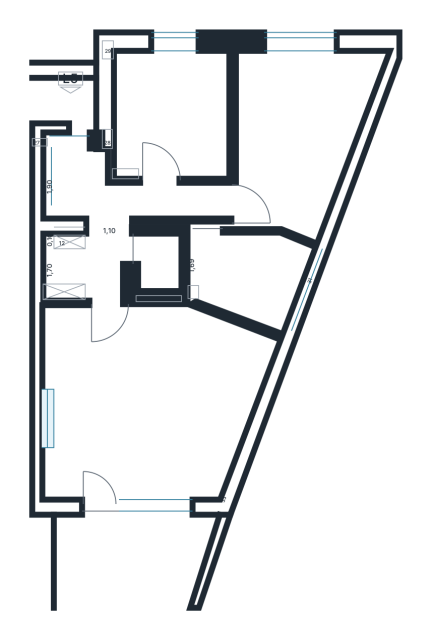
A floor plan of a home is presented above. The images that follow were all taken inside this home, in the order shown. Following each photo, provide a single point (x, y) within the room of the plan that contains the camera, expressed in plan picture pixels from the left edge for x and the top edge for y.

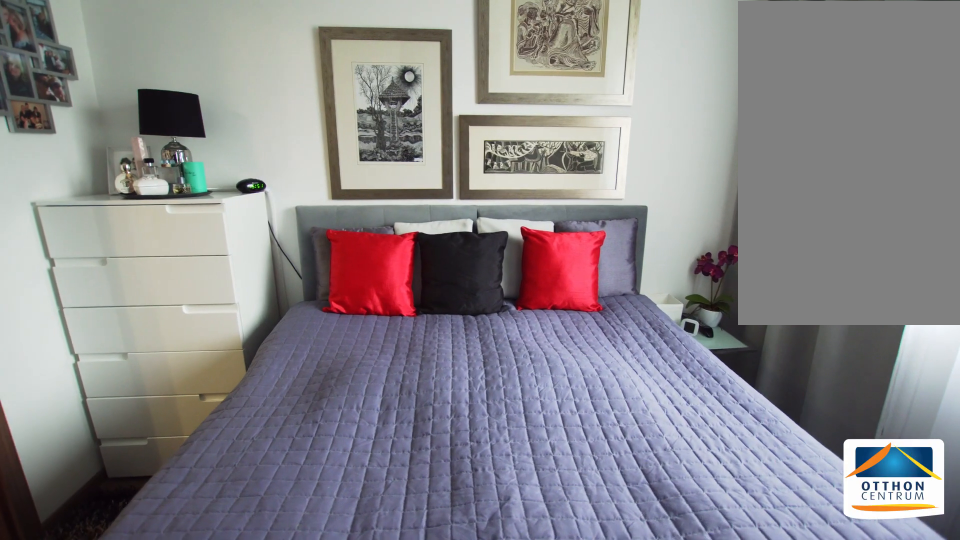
(170, 118)
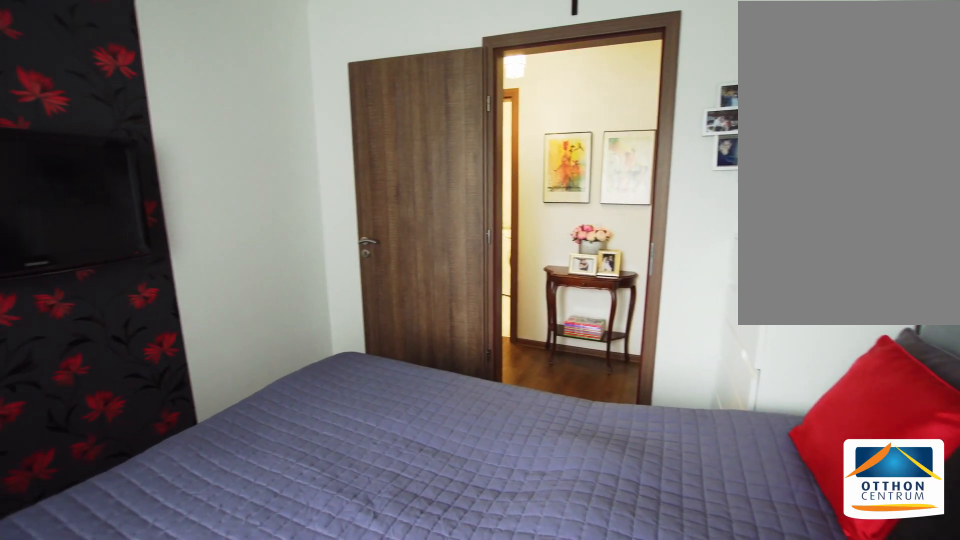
(170, 118)
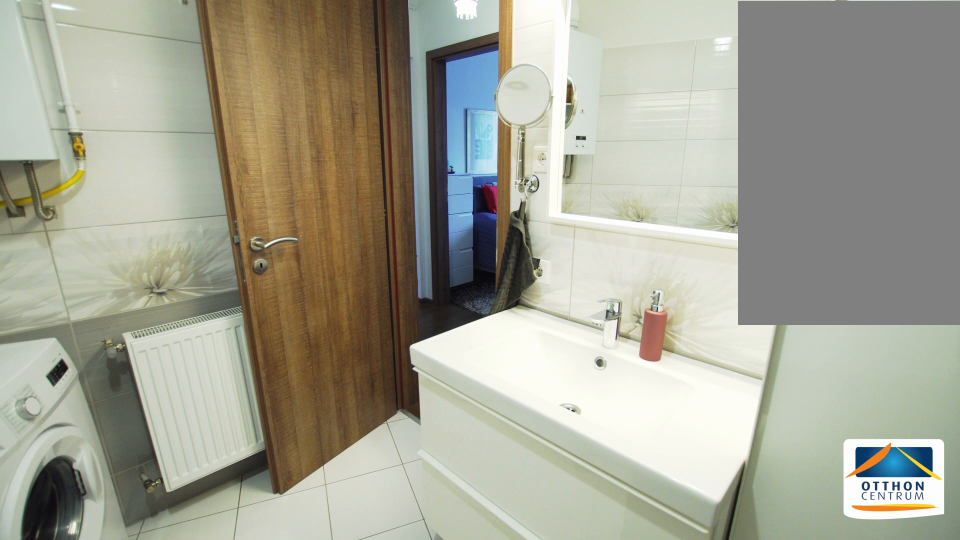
(258, 273)
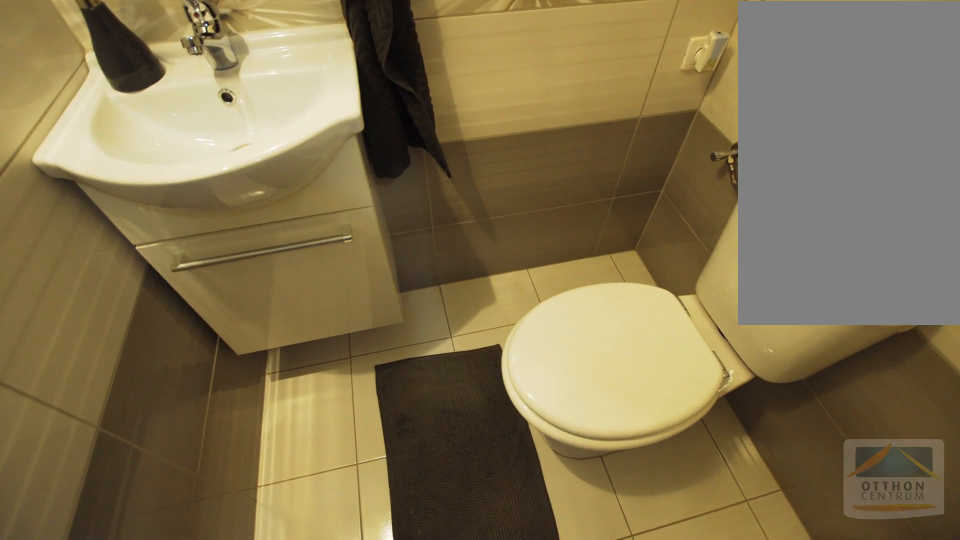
(157, 259)
